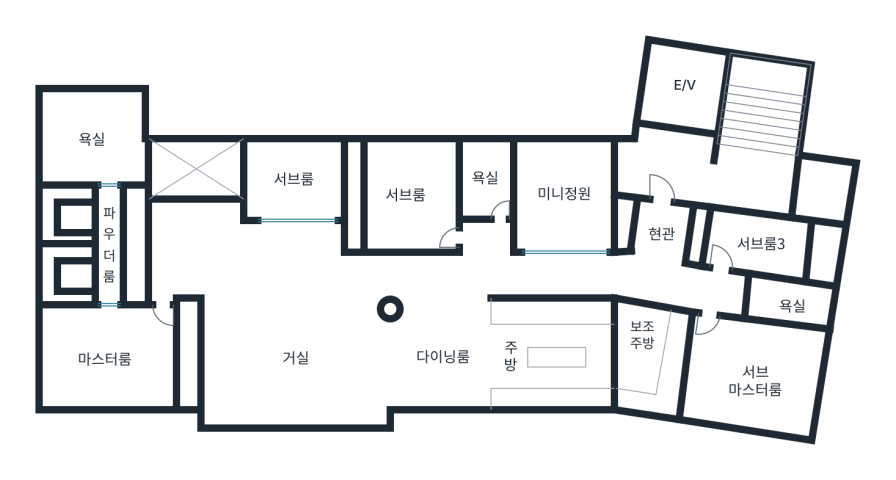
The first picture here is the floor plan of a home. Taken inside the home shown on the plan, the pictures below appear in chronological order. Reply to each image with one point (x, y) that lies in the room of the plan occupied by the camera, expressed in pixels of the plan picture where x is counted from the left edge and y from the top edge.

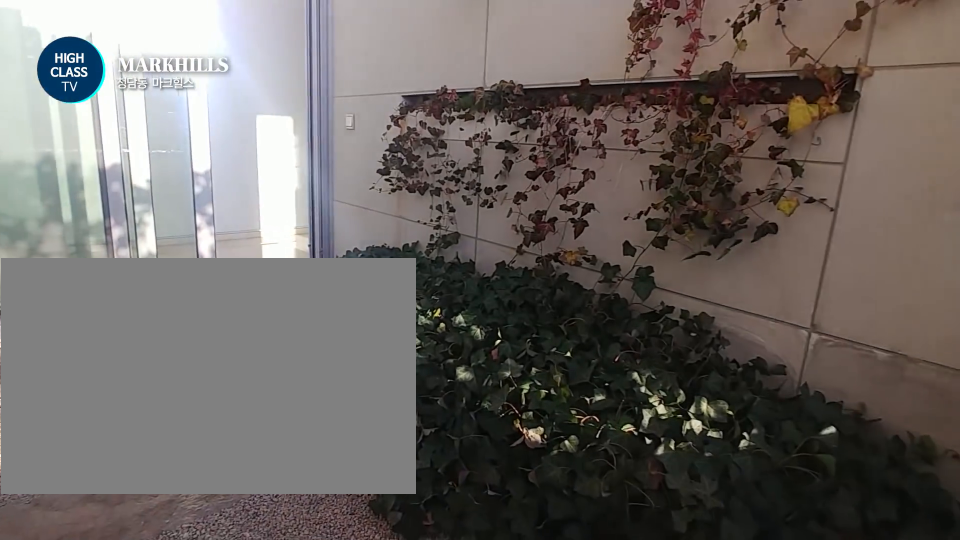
(563, 197)
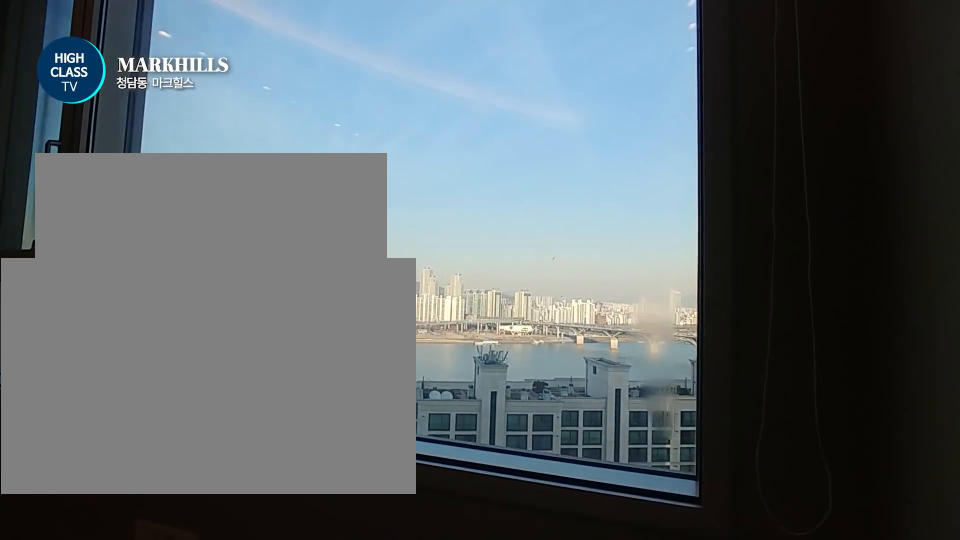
(755, 383)
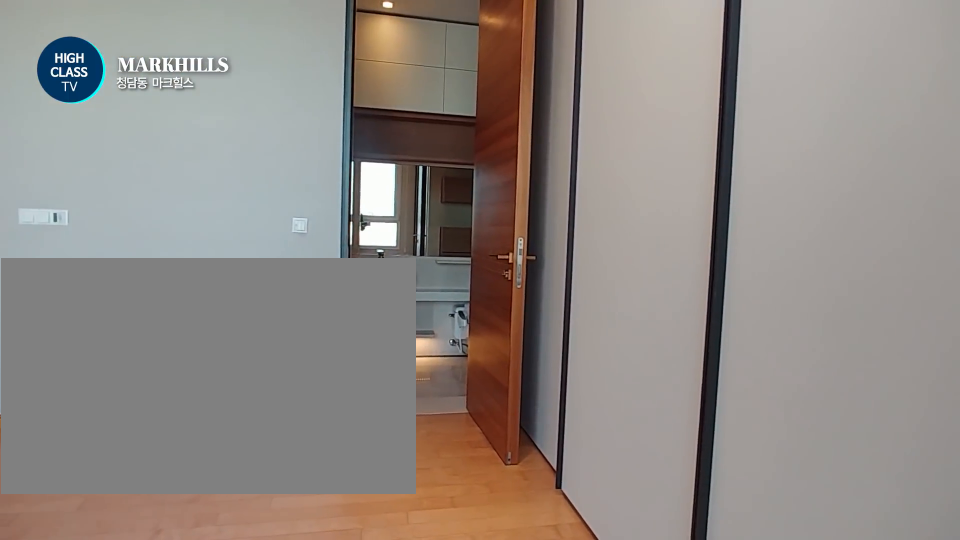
(755, 383)
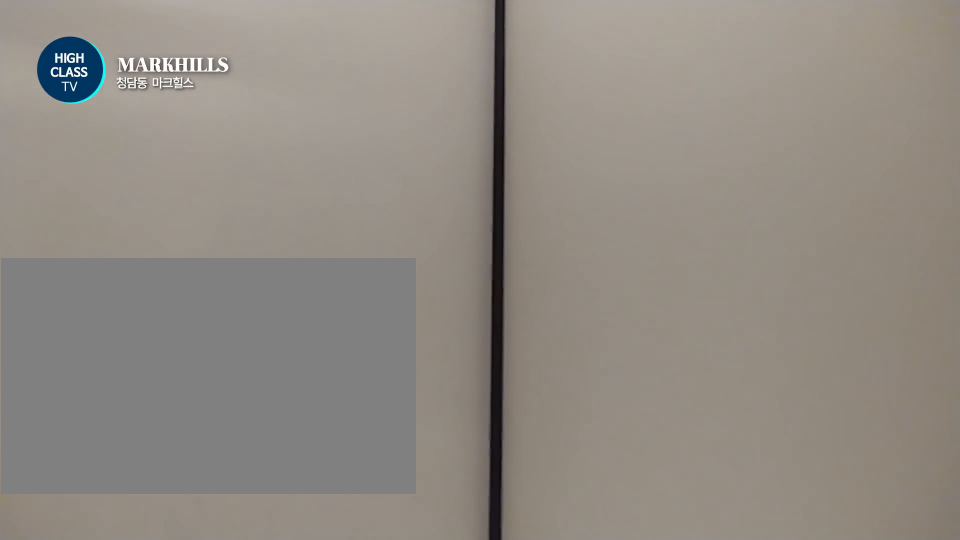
(758, 243)
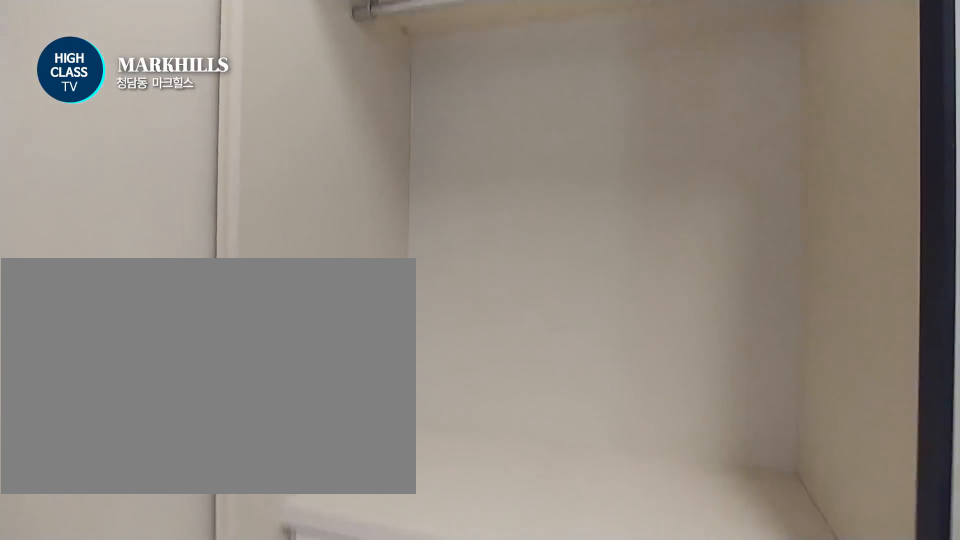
(758, 243)
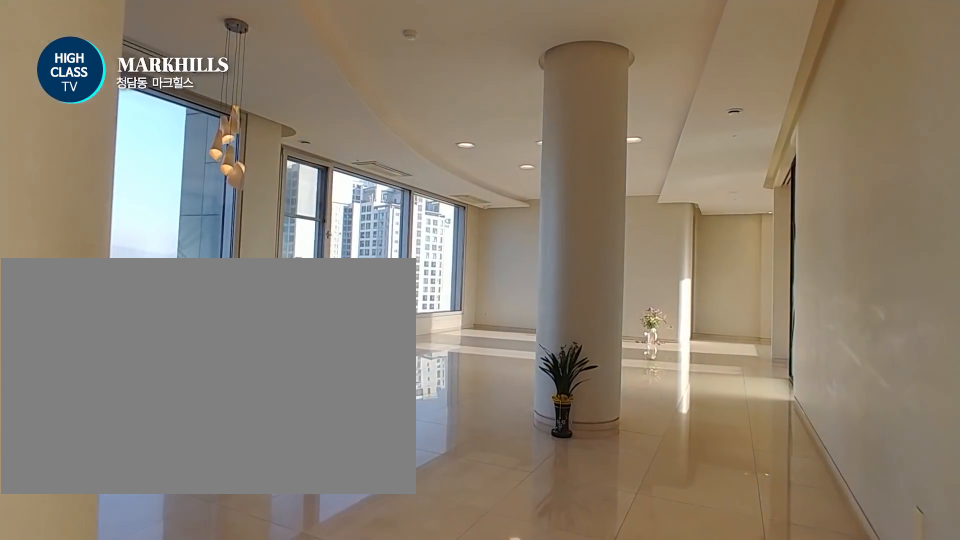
(276, 324)
